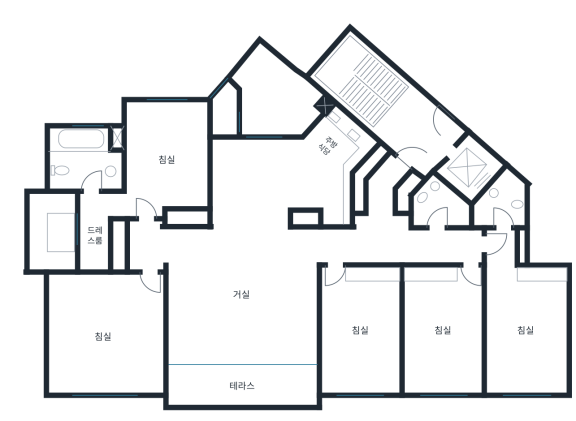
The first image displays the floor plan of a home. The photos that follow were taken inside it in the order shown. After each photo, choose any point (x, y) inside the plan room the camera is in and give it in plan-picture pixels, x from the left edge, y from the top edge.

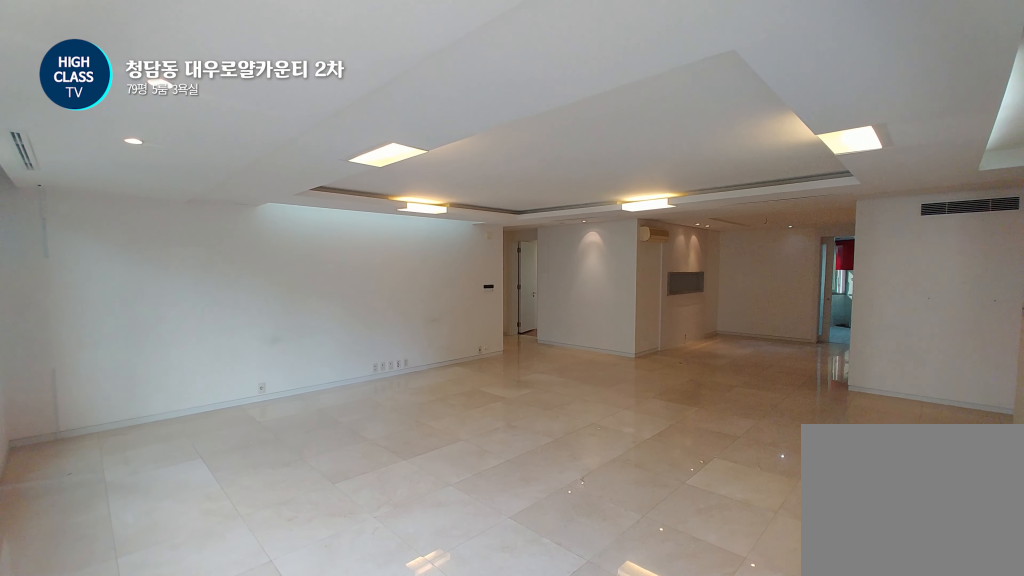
(242, 302)
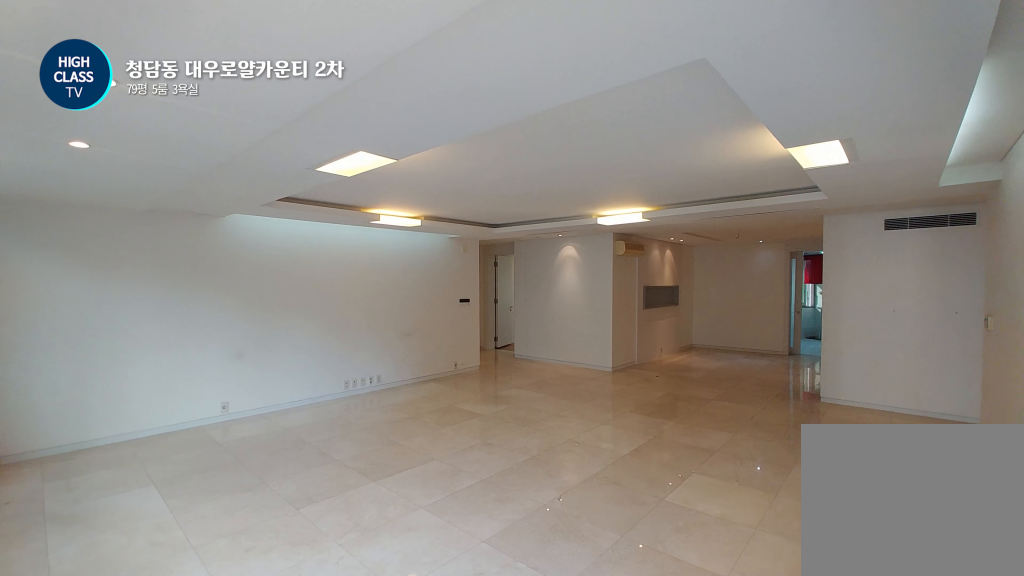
(242, 302)
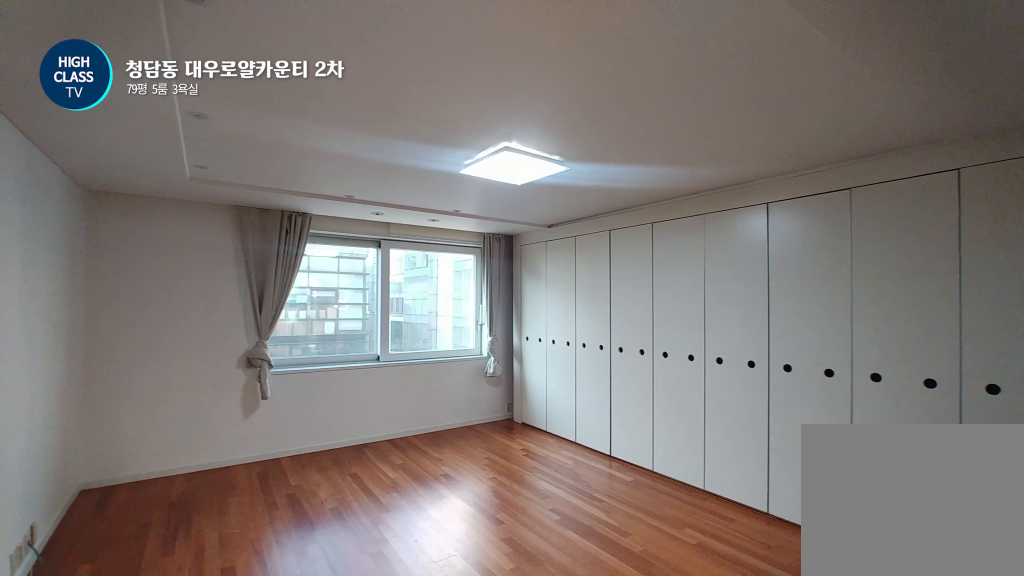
(106, 335)
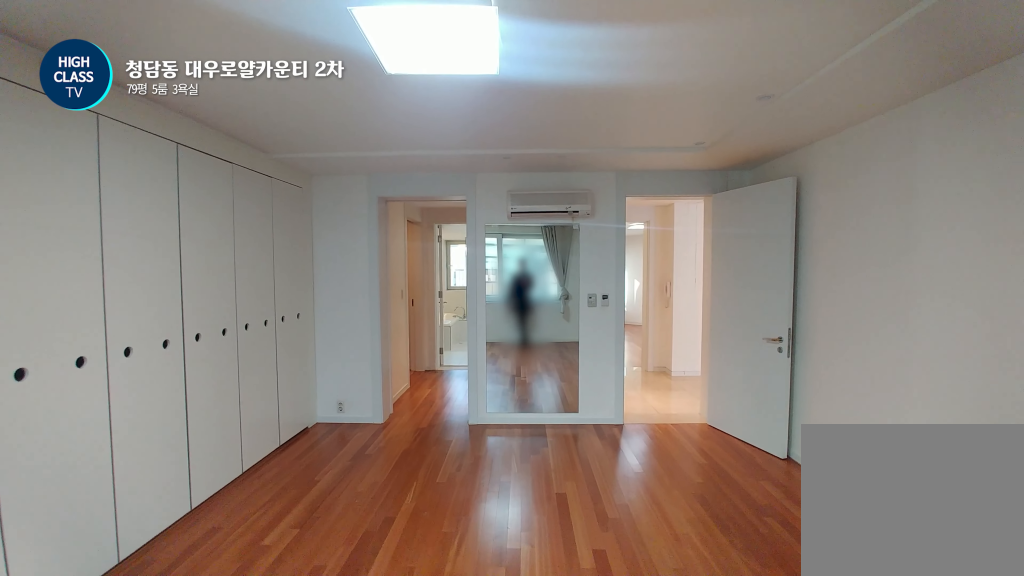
(106, 335)
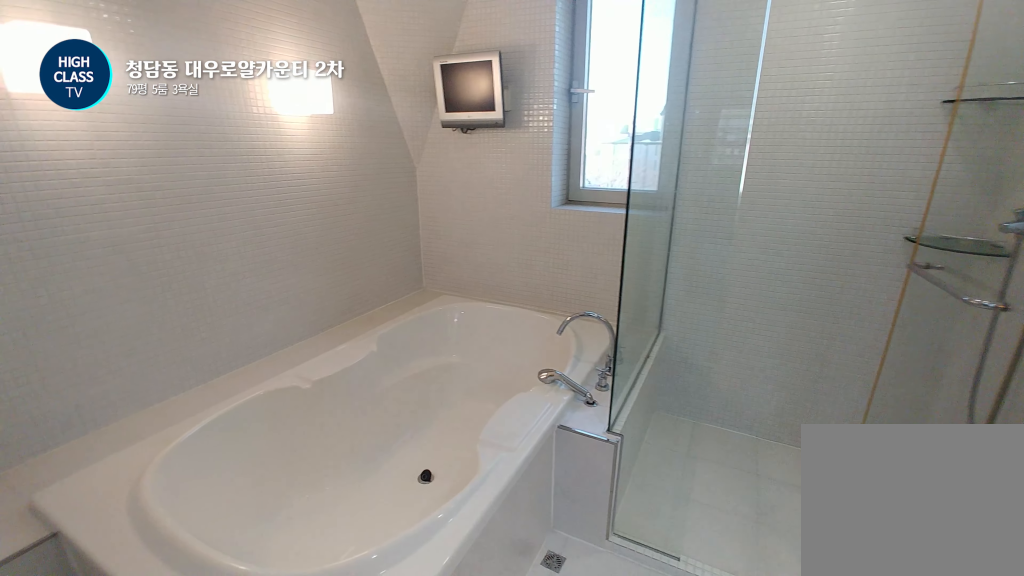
(86, 159)
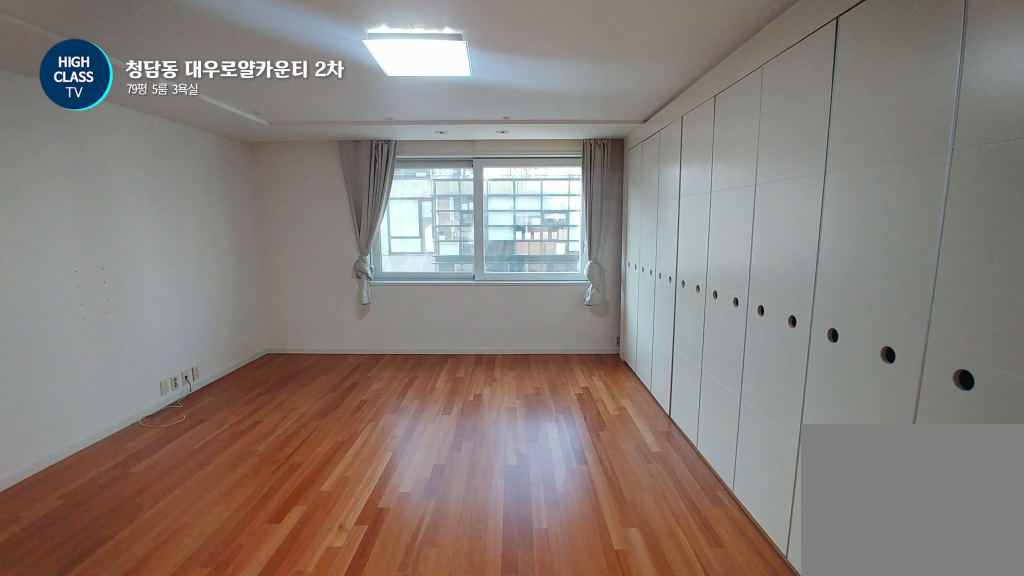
(104, 336)
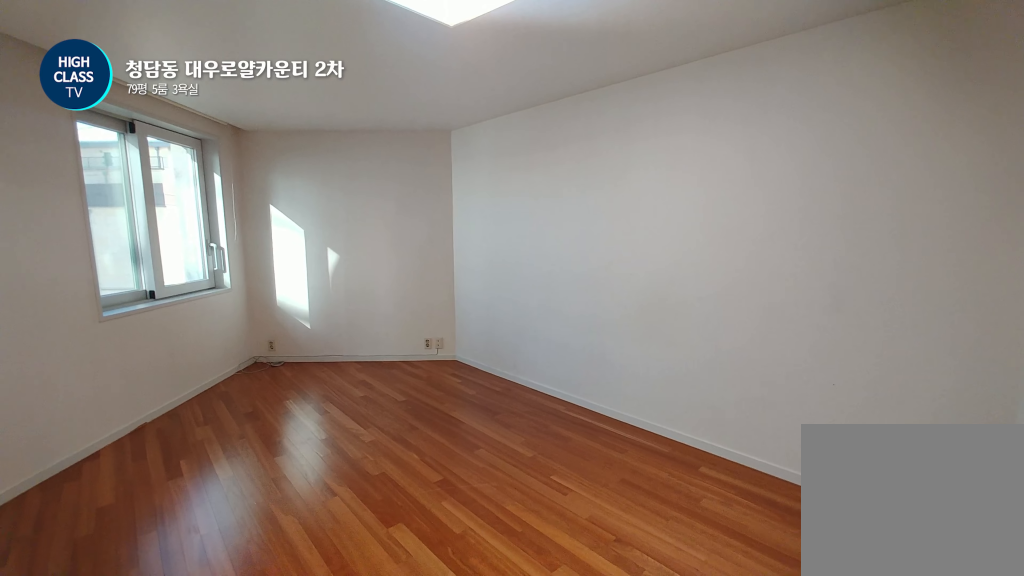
(166, 162)
